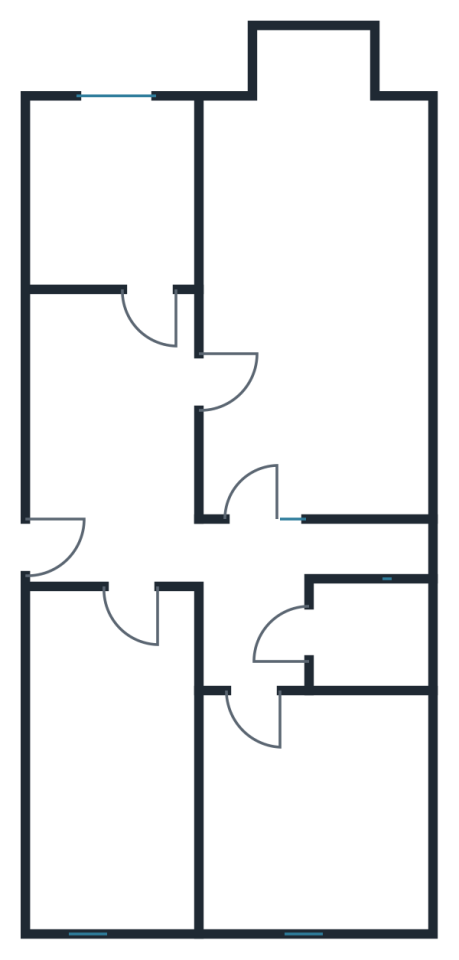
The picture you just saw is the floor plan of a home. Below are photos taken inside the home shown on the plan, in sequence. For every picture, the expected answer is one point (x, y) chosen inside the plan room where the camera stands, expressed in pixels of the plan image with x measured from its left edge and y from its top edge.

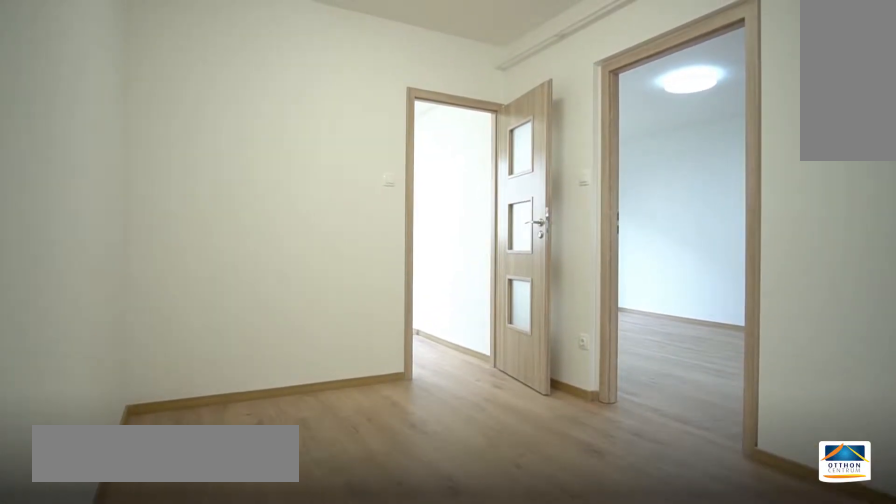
(106, 423)
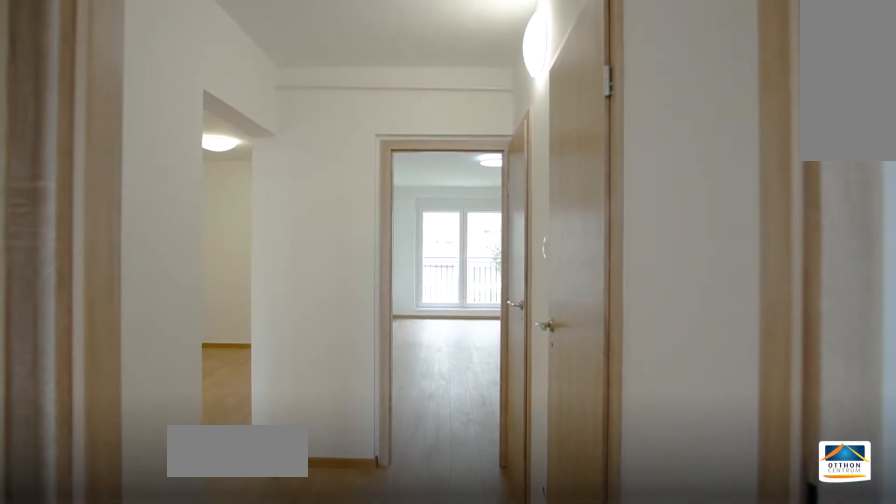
(258, 605)
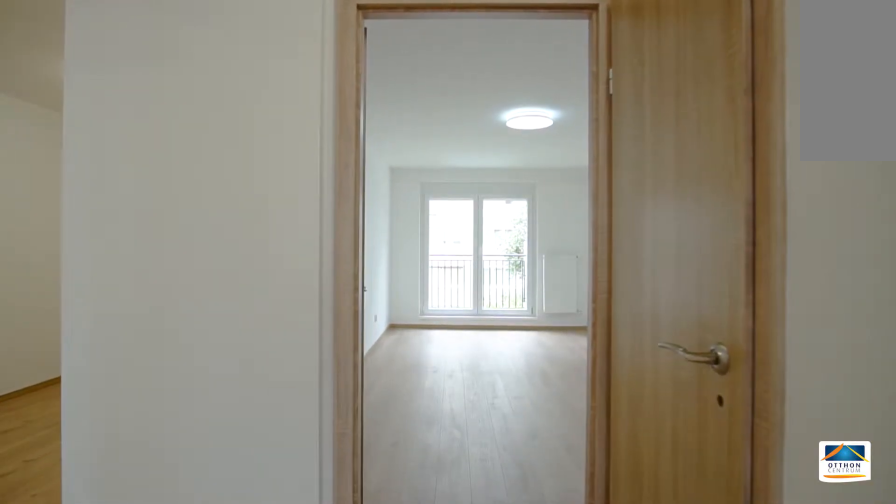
(257, 605)
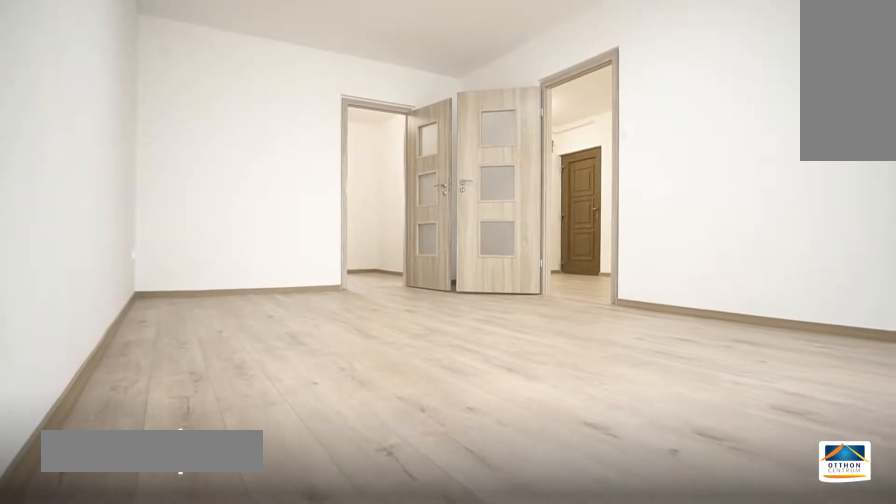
(309, 272)
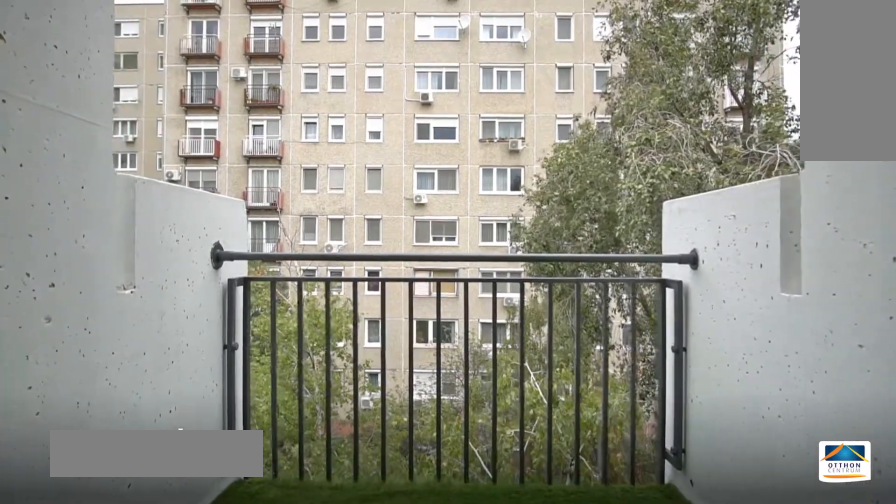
(312, 62)
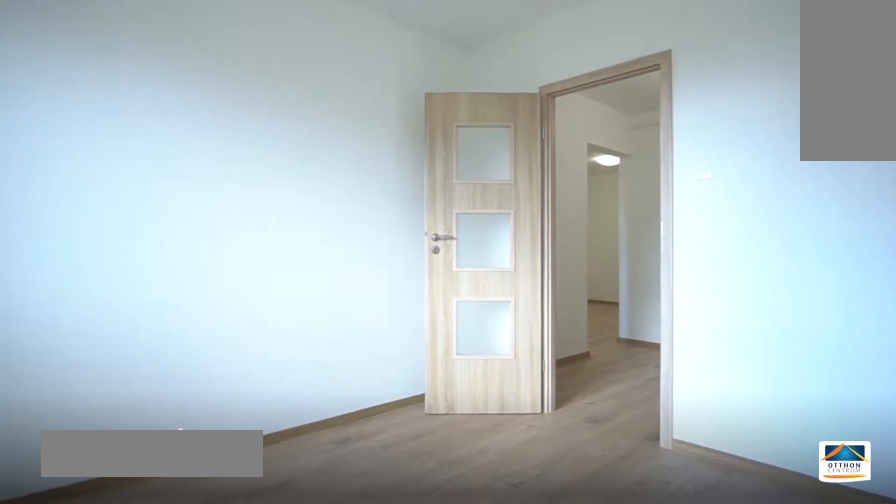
(325, 813)
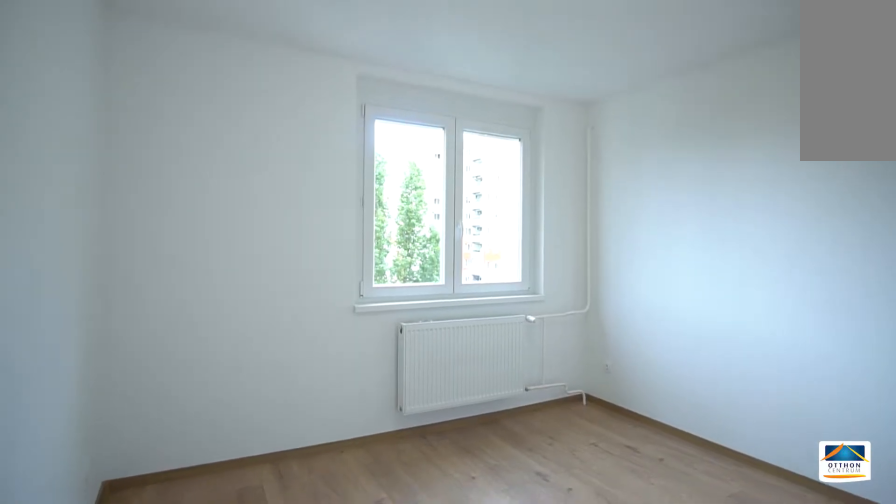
(326, 813)
